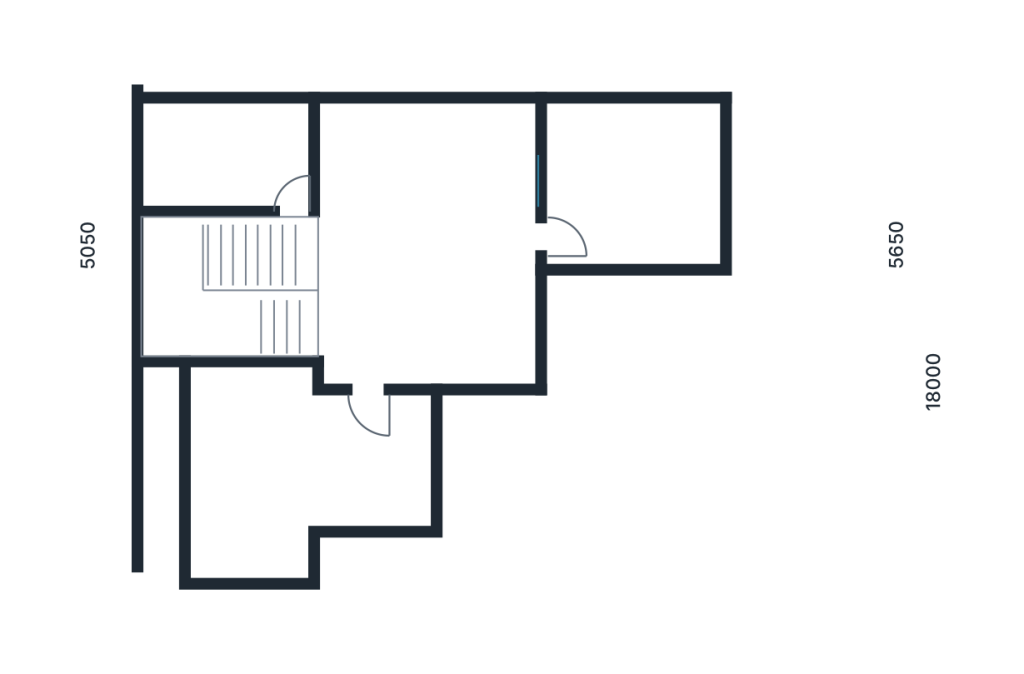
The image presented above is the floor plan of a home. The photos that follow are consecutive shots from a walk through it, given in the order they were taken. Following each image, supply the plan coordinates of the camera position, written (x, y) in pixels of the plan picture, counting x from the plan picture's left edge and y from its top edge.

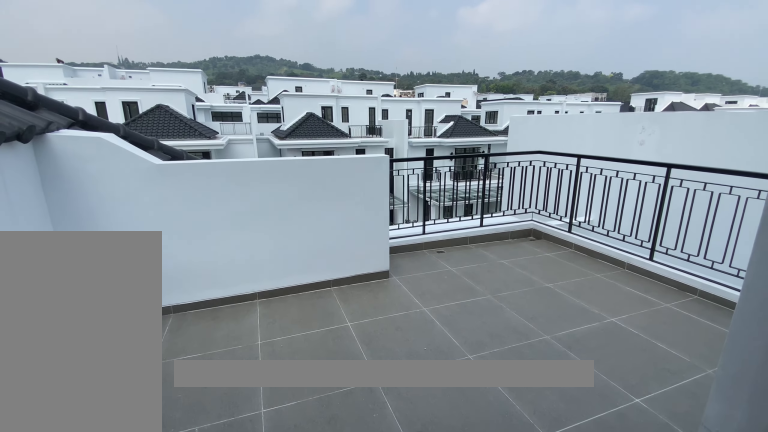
(279, 464)
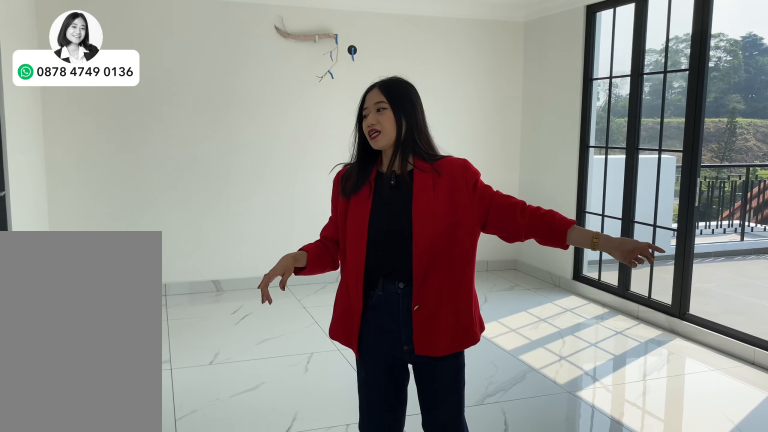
(414, 187)
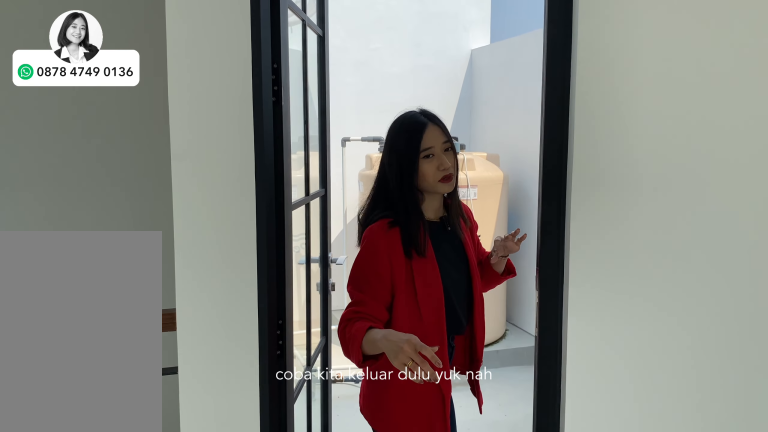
(420, 240)
